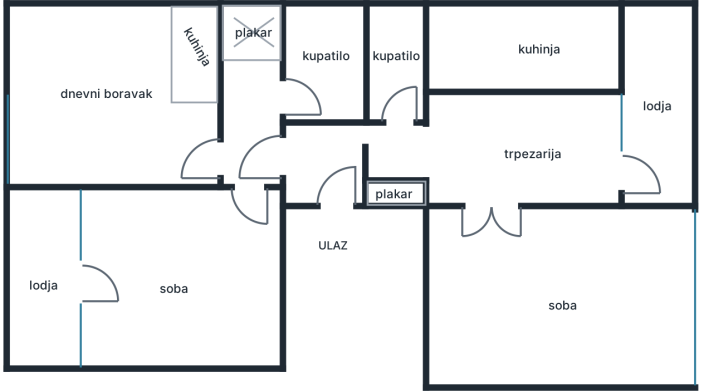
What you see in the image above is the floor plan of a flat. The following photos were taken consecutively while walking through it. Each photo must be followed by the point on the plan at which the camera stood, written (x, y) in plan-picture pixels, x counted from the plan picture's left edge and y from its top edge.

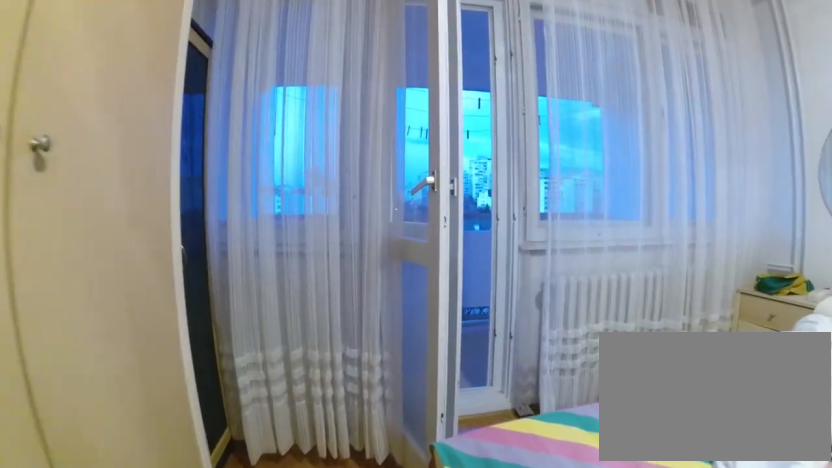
(211, 301)
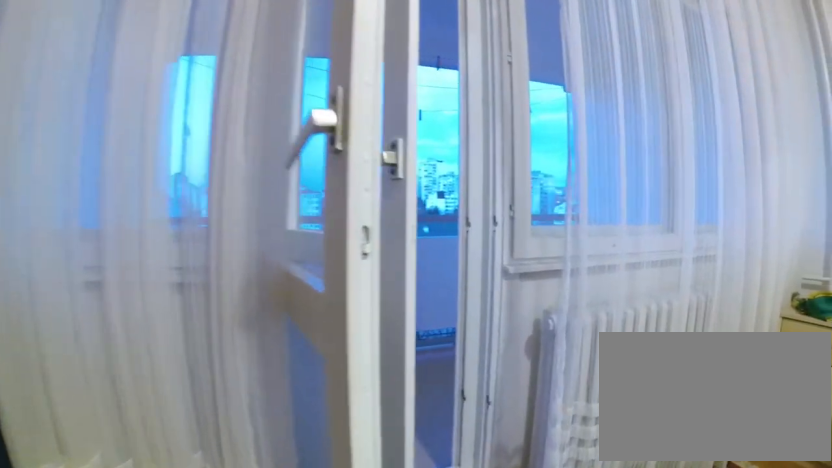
(181, 301)
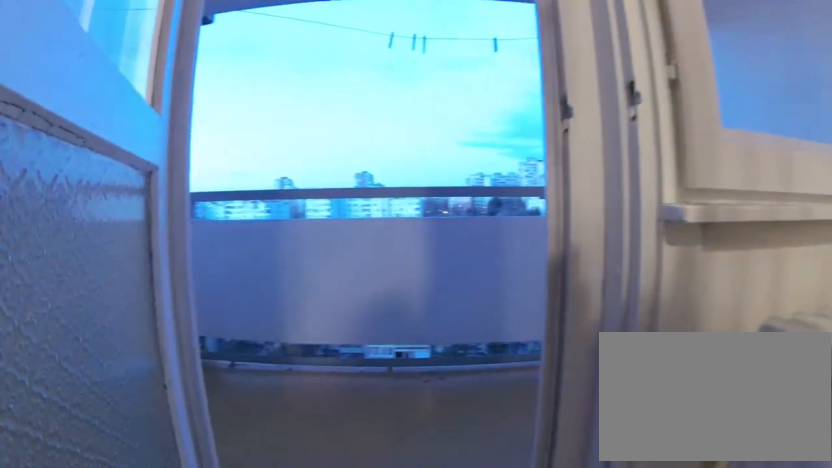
(127, 301)
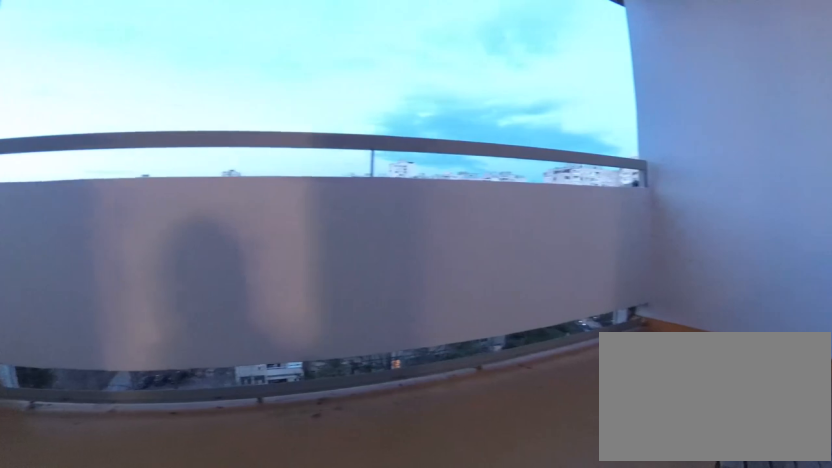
(96, 301)
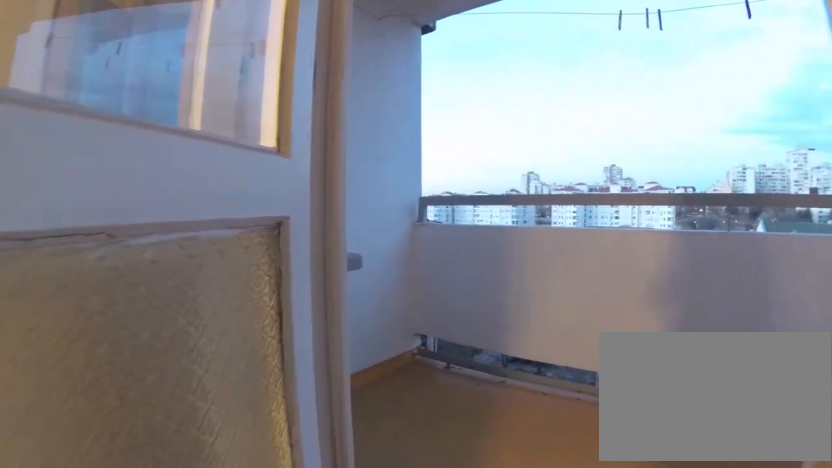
(108, 296)
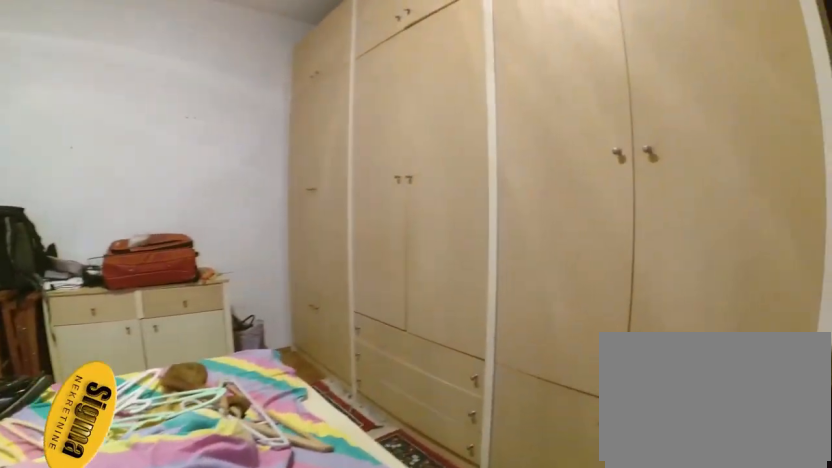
(105, 301)
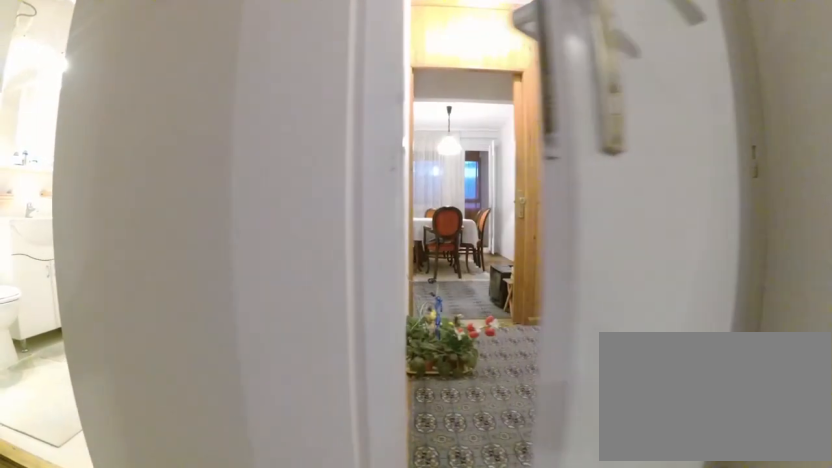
(242, 167)
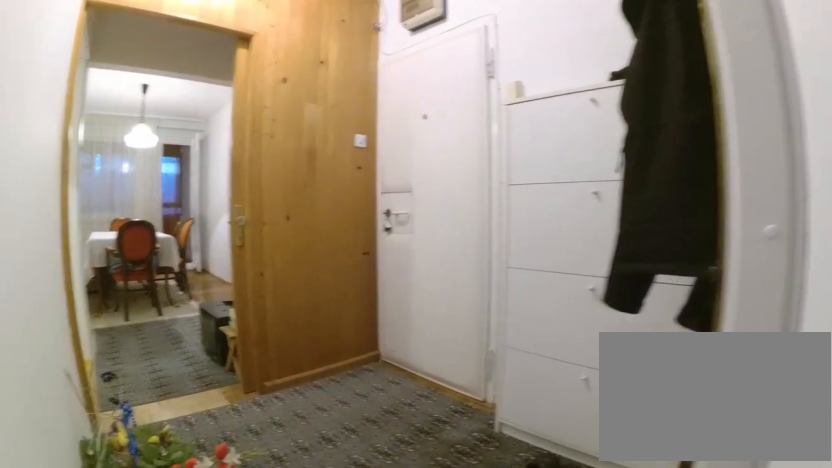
(265, 160)
